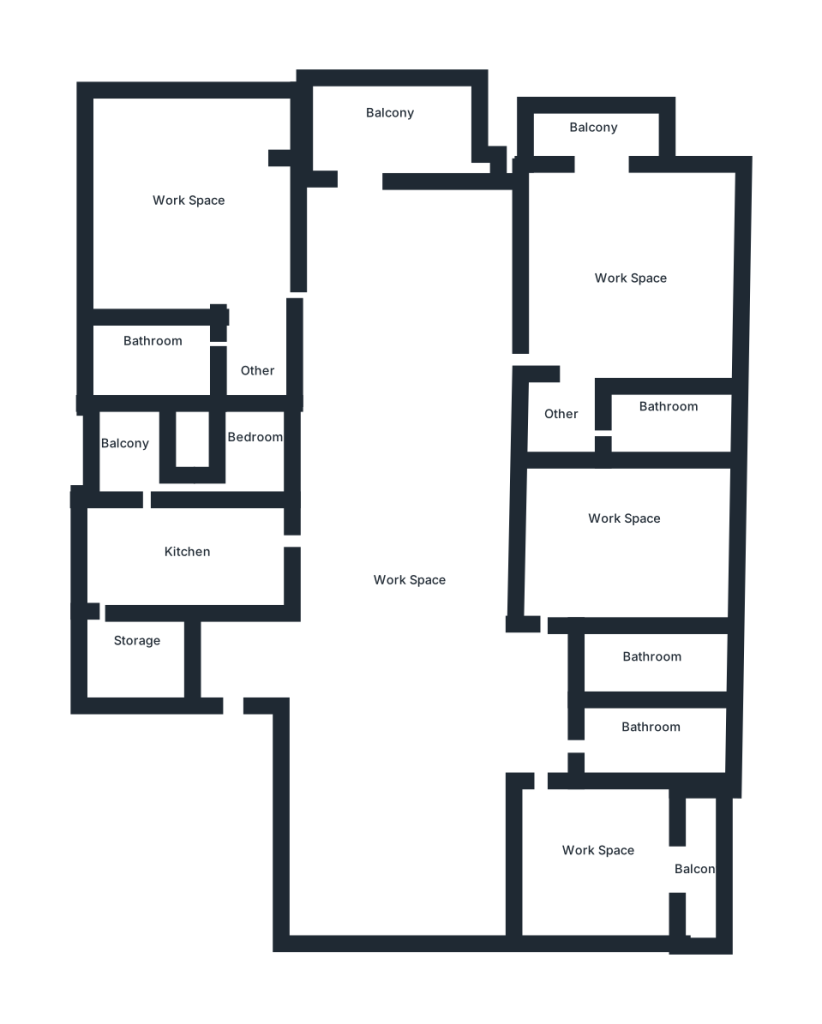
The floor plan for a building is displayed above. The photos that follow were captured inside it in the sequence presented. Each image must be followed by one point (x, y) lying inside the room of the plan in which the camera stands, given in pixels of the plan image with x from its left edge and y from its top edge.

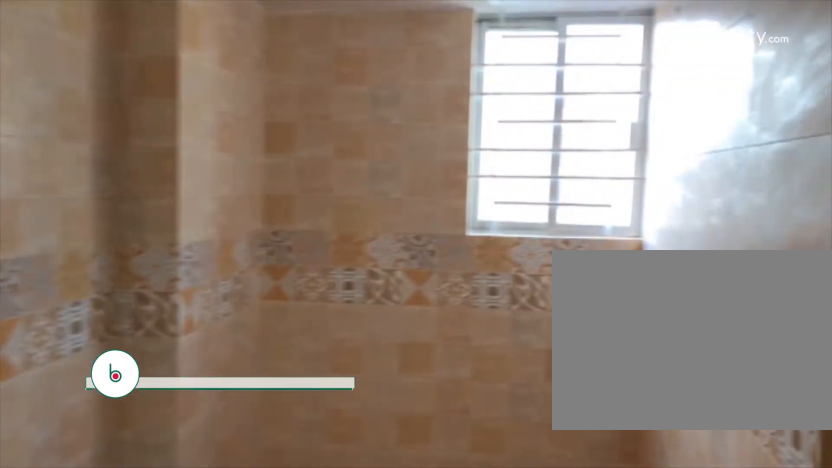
(132, 345)
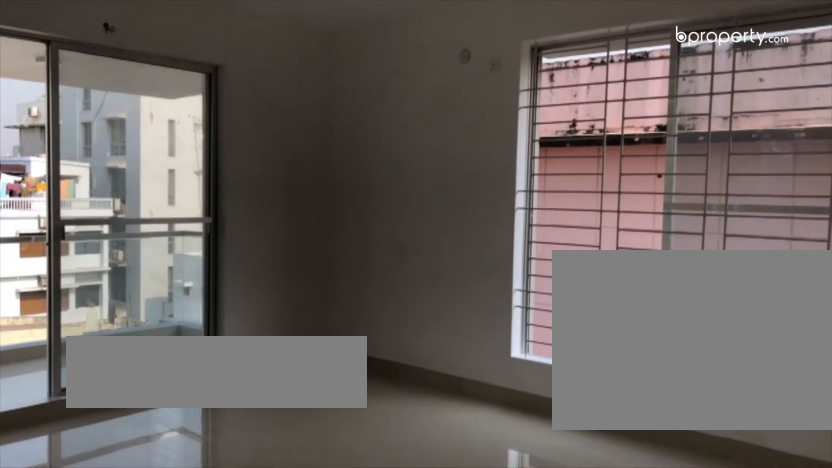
(629, 270)
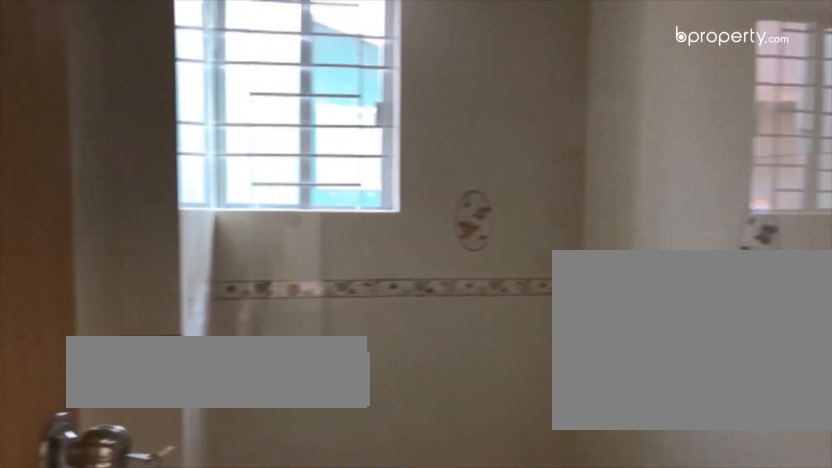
(677, 412)
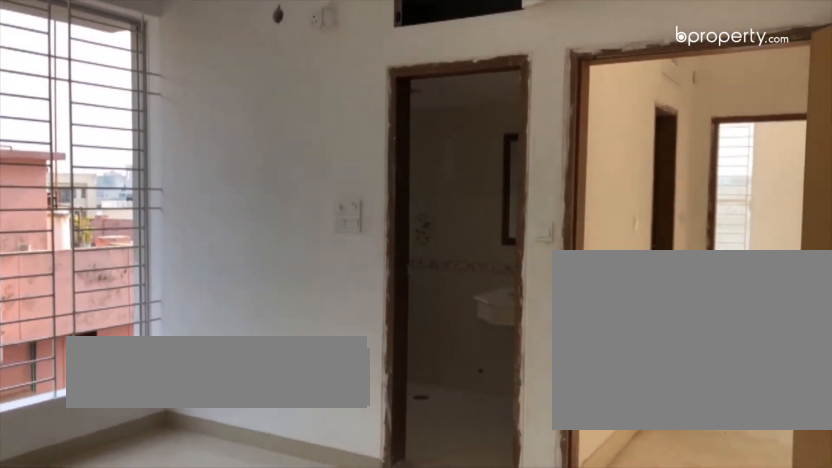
(606, 550)
